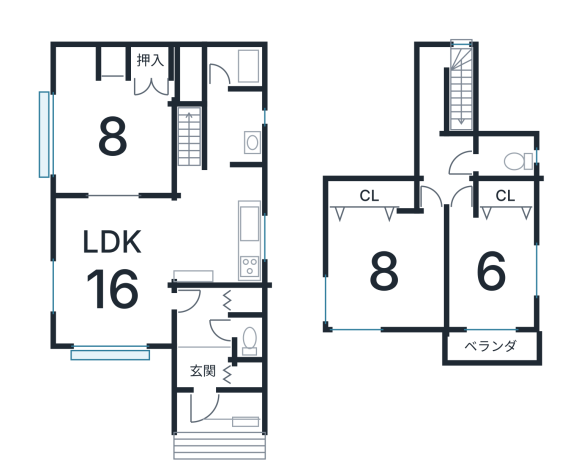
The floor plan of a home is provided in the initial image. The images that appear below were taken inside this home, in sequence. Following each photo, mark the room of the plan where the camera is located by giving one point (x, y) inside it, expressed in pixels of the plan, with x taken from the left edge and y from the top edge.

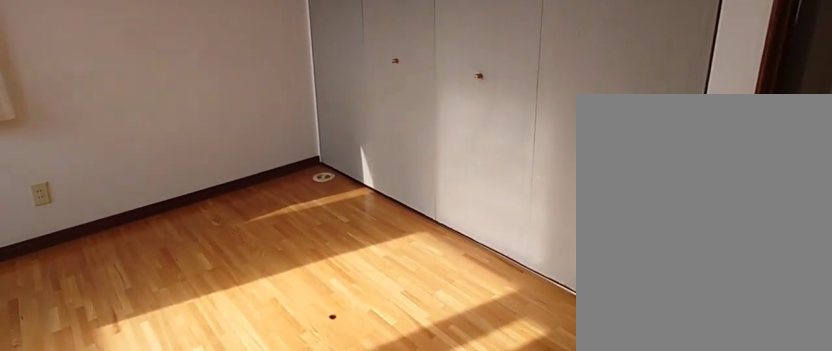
(382, 262)
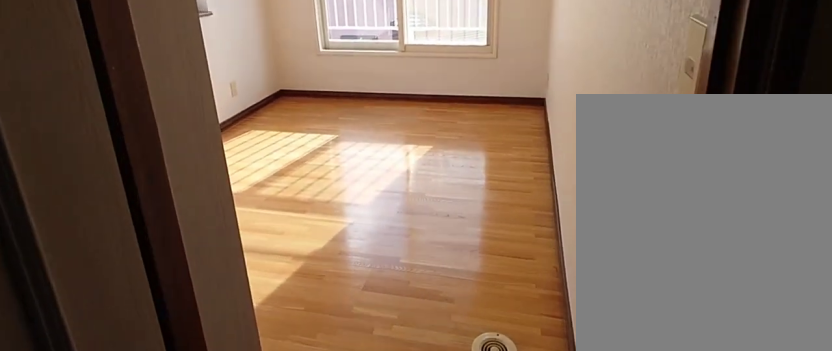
(496, 262)
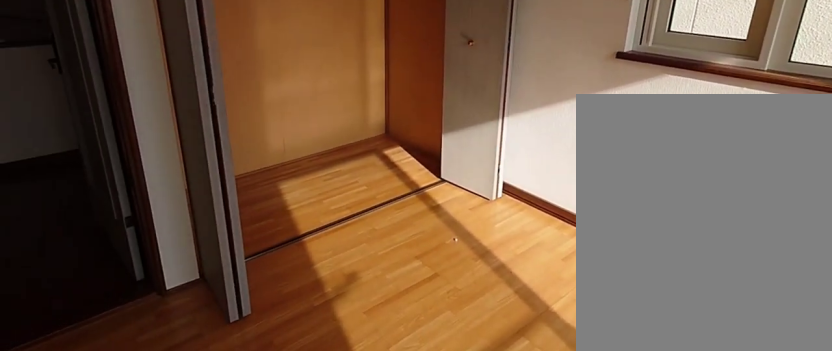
(496, 262)
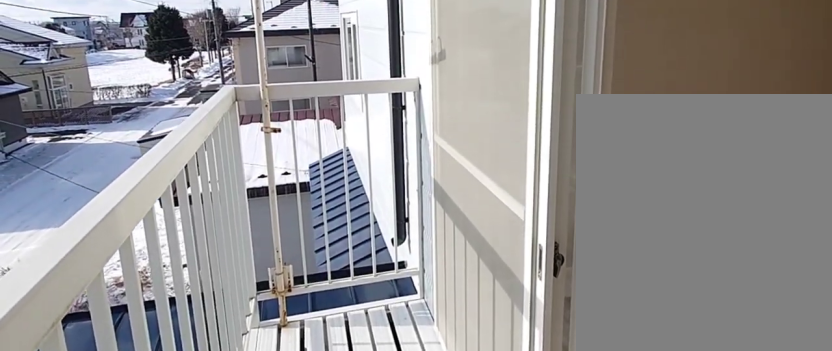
(498, 347)
